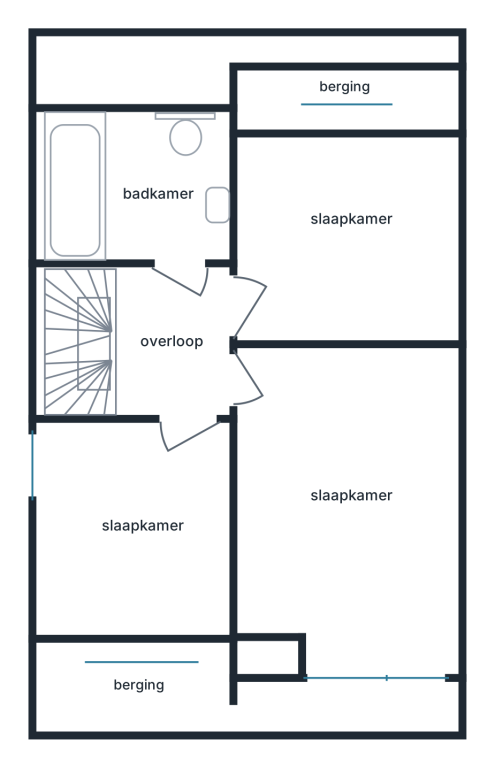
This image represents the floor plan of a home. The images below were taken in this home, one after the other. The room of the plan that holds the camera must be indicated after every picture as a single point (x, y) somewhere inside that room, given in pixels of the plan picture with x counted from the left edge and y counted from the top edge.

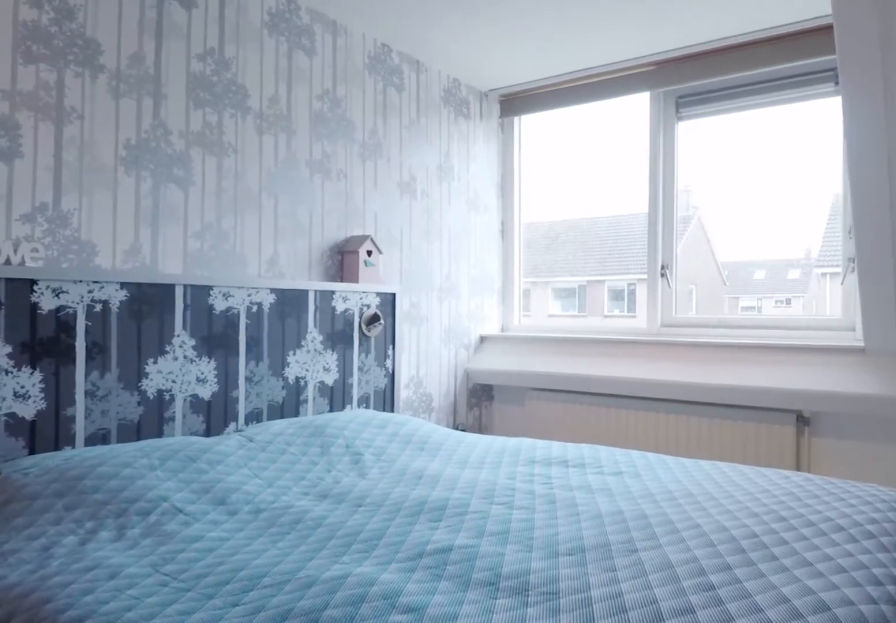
(346, 507)
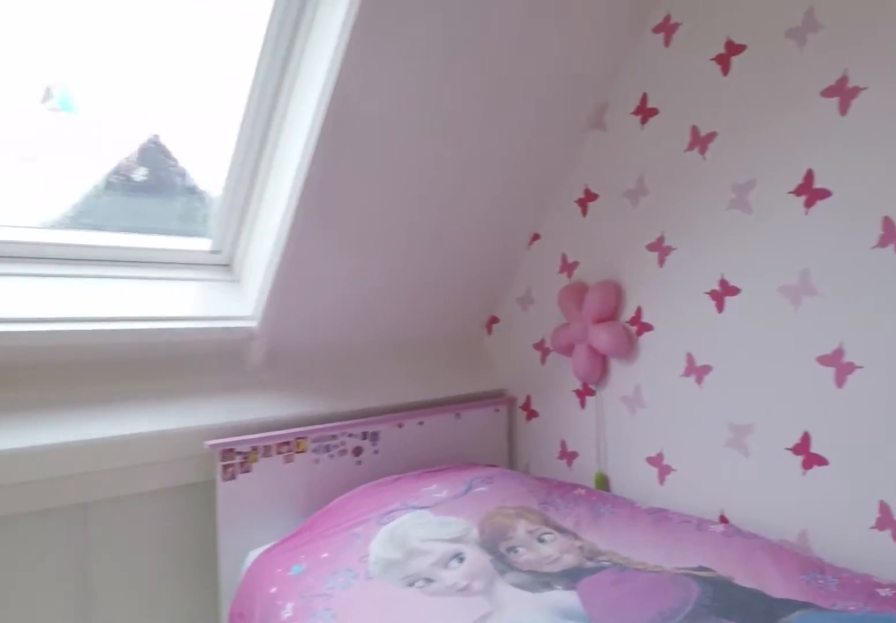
(344, 235)
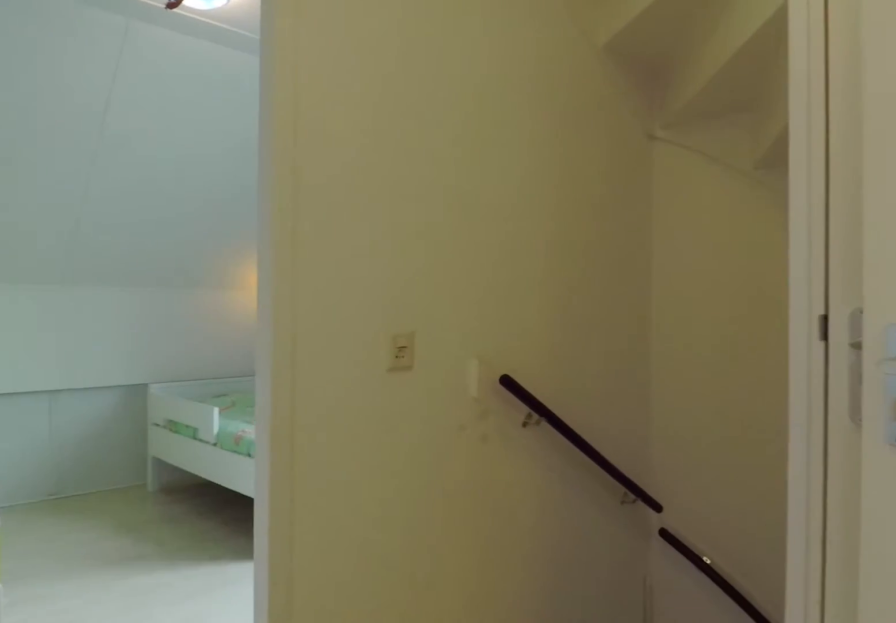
(172, 342)
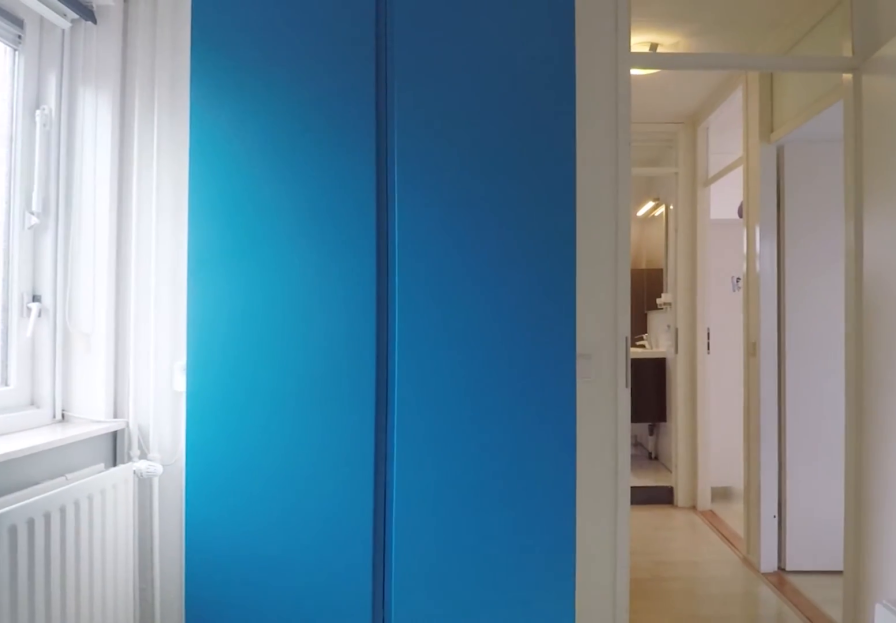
(138, 530)
